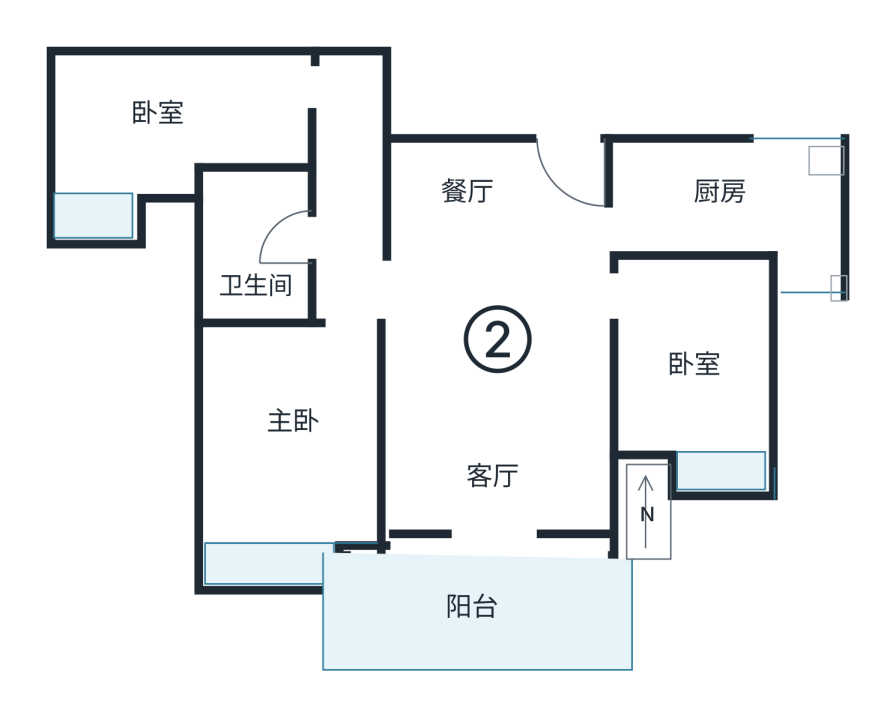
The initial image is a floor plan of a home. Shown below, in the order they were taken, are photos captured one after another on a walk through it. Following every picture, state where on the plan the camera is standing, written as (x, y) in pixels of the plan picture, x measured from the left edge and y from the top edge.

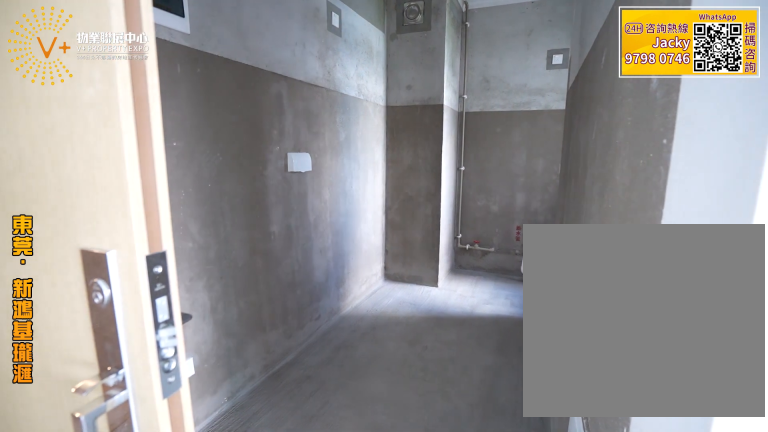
(693, 203)
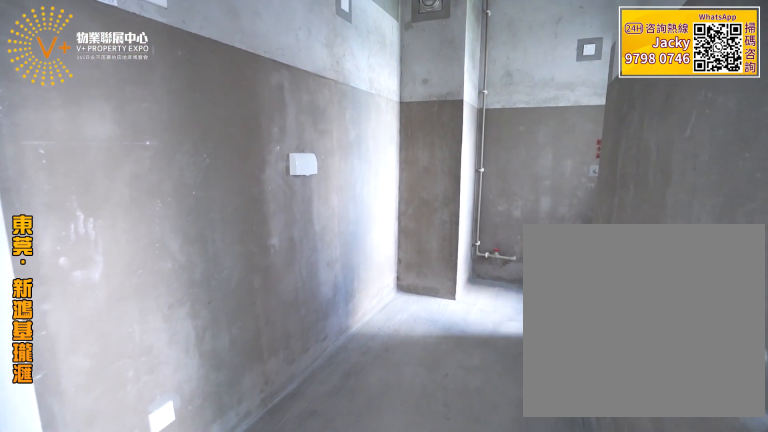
(694, 202)
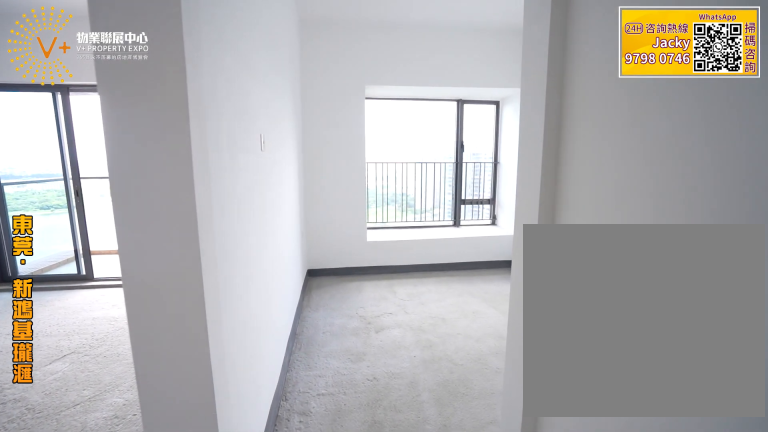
(305, 411)
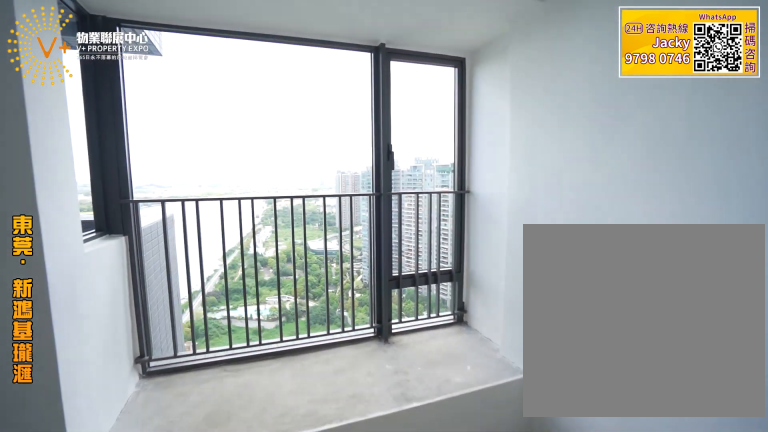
(304, 411)
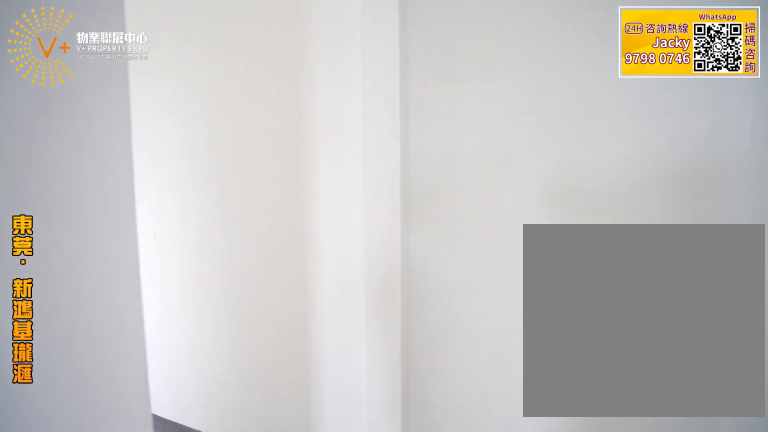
(130, 130)
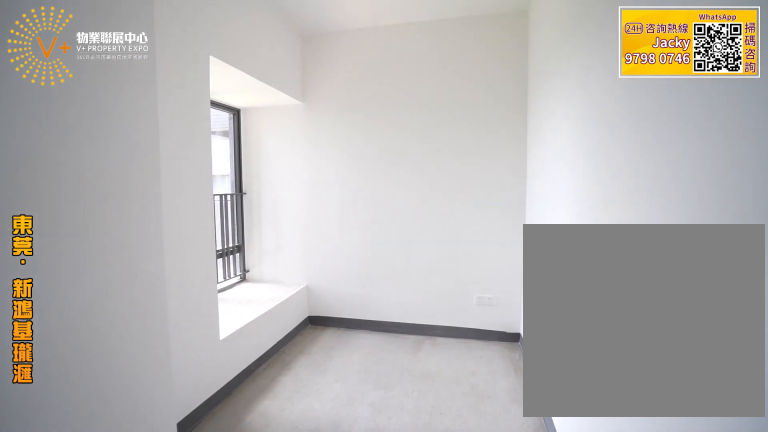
(135, 127)
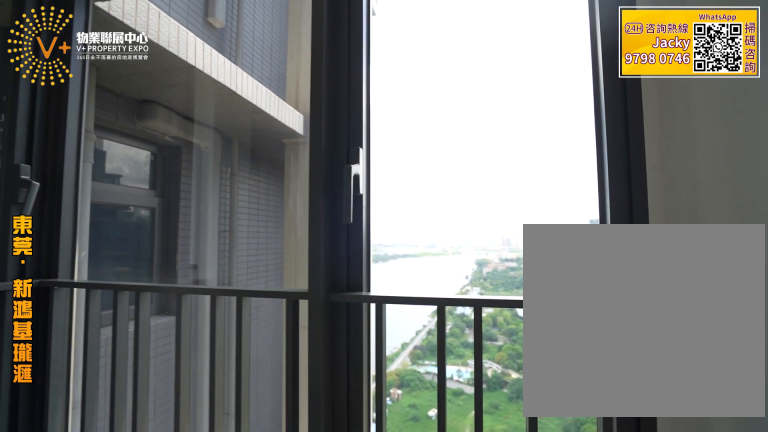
(133, 128)
